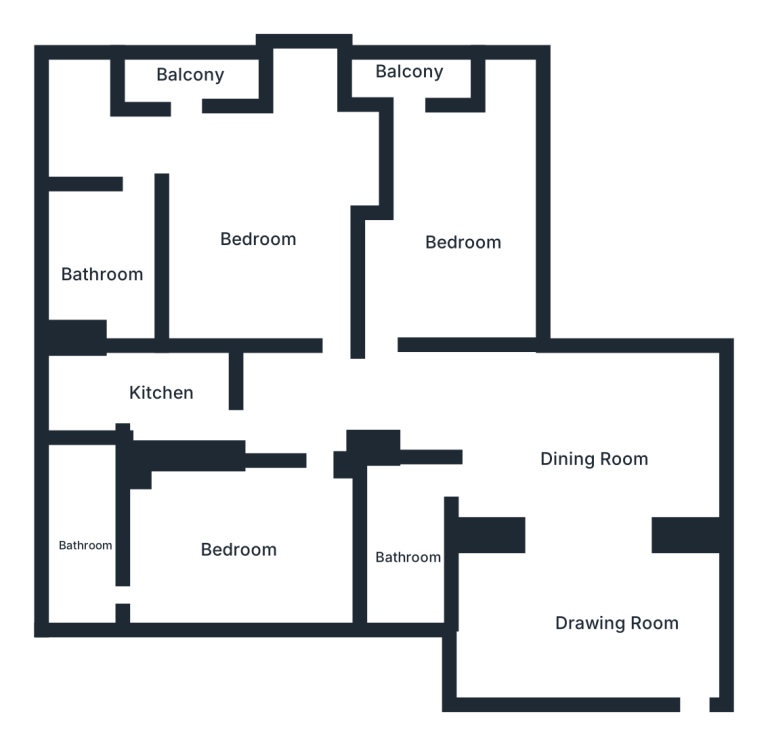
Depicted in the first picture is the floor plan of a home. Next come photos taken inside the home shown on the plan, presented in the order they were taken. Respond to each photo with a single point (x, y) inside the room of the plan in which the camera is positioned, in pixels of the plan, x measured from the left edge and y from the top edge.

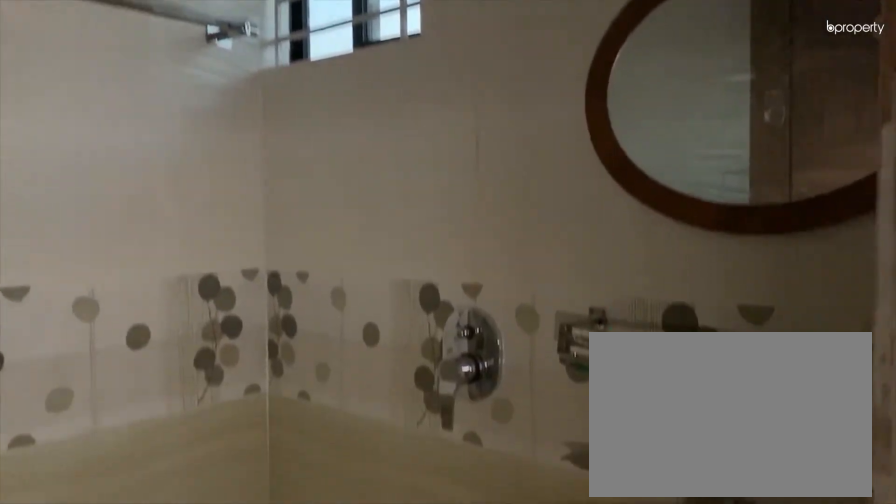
(103, 274)
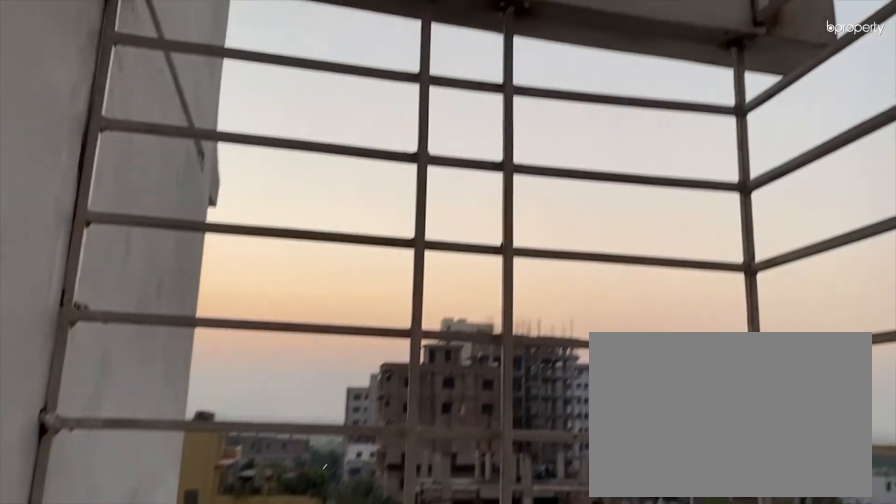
(191, 80)
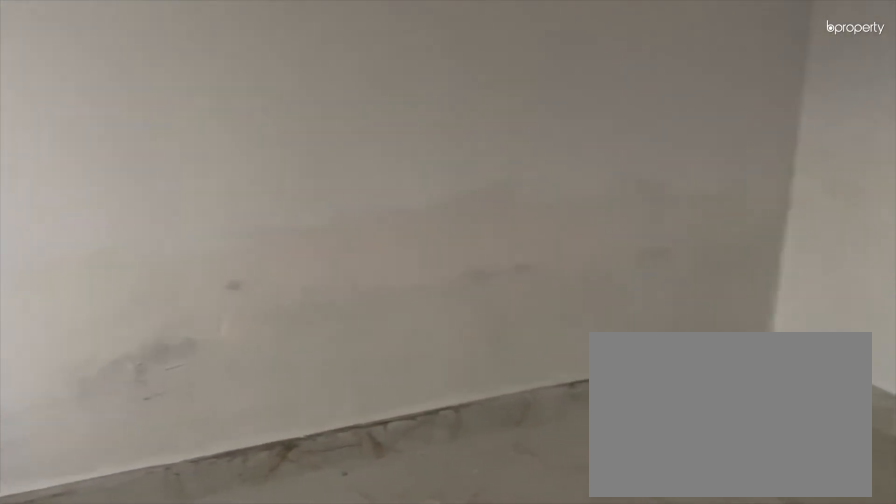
(469, 248)
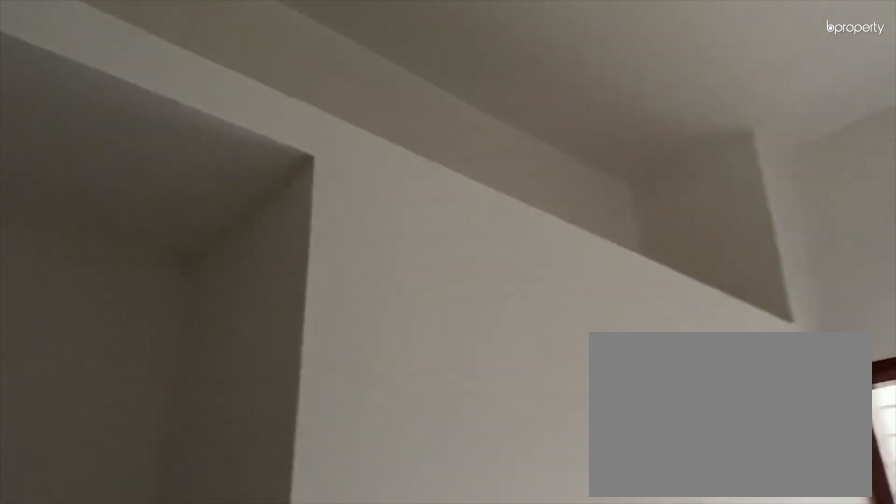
(469, 248)
